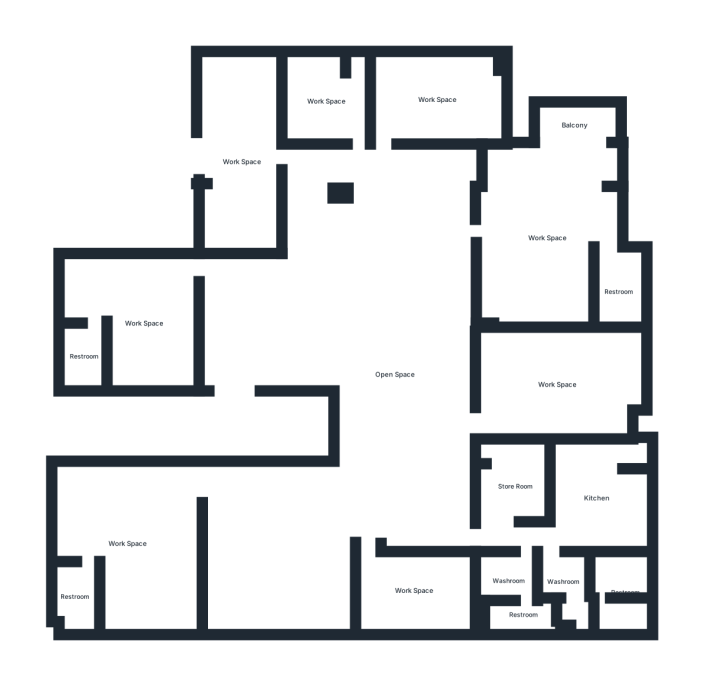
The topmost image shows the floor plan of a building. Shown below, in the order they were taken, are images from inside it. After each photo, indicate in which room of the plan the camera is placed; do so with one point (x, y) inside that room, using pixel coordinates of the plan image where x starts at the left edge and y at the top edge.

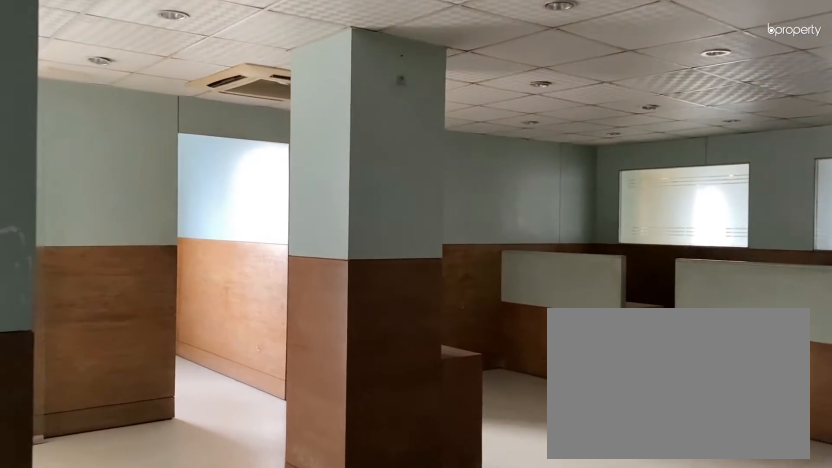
(310, 338)
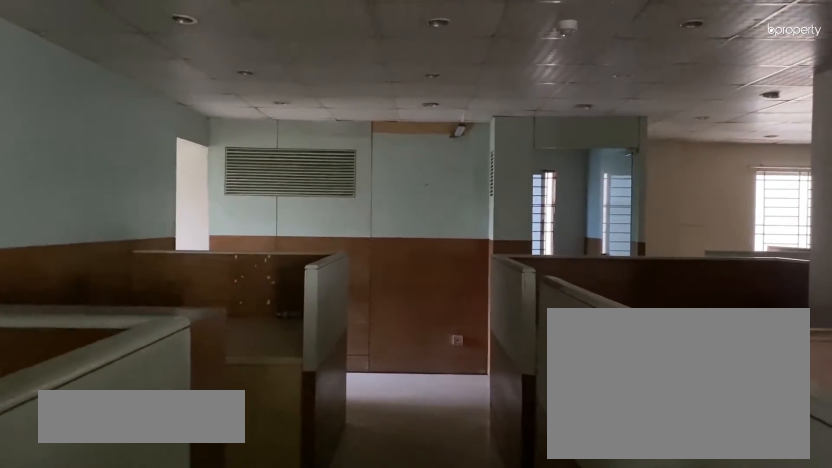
(401, 374)
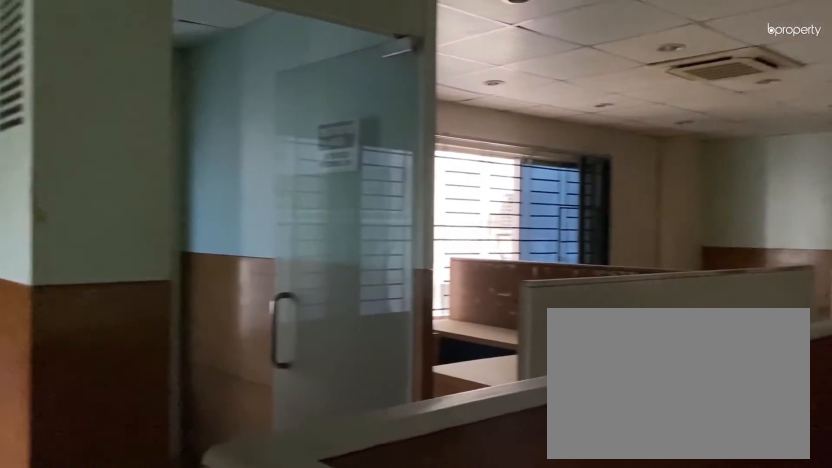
(402, 375)
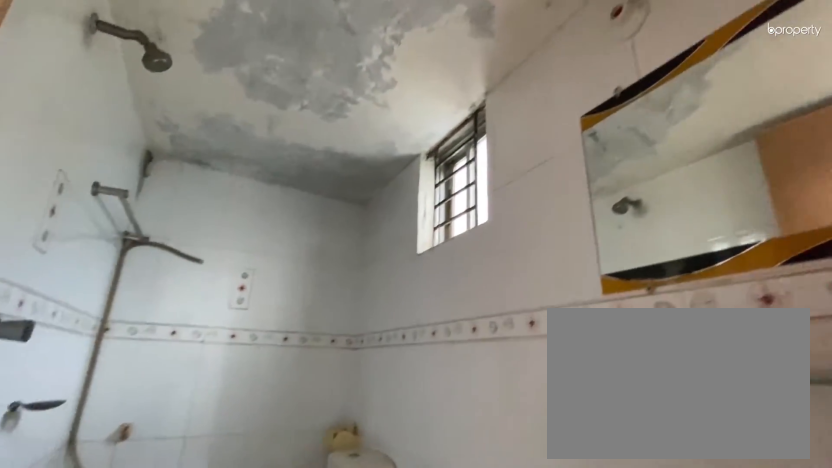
(88, 357)
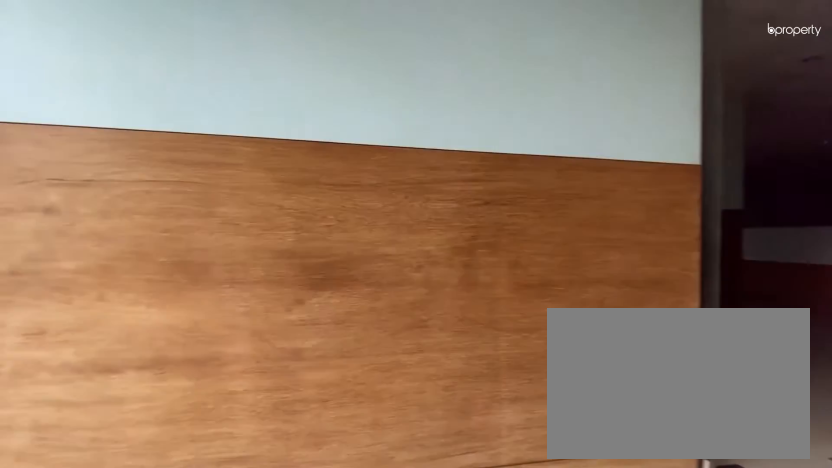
(240, 159)
